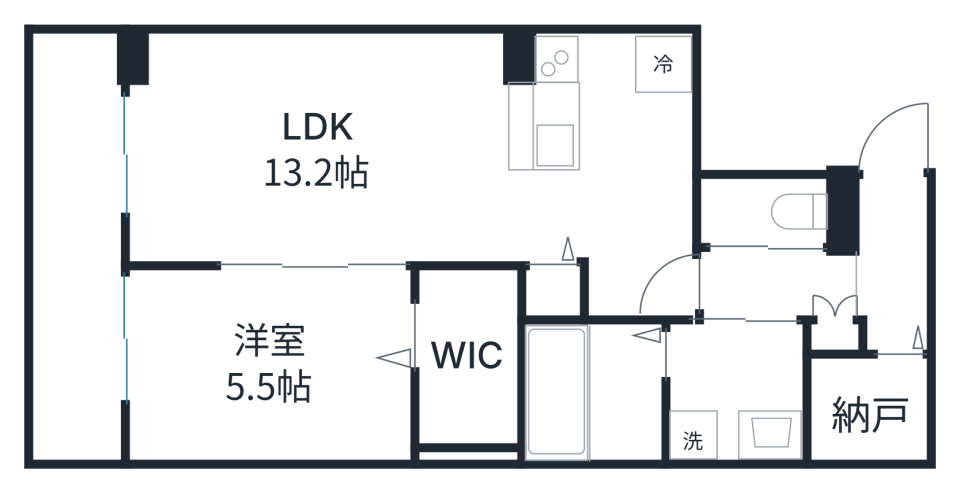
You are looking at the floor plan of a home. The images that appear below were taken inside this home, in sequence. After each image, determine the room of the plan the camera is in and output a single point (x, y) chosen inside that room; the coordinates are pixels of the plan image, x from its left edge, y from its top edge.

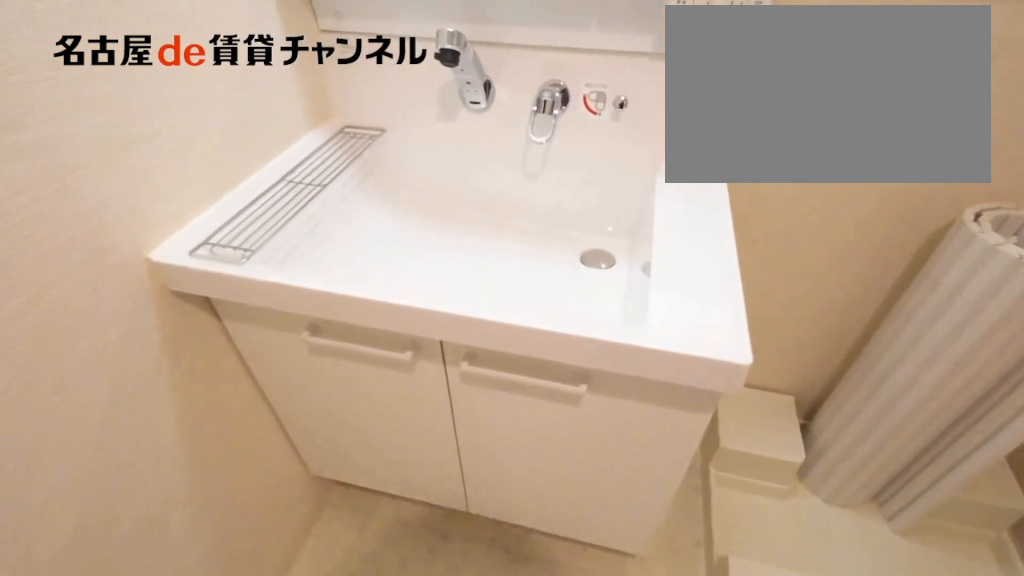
(734, 389)
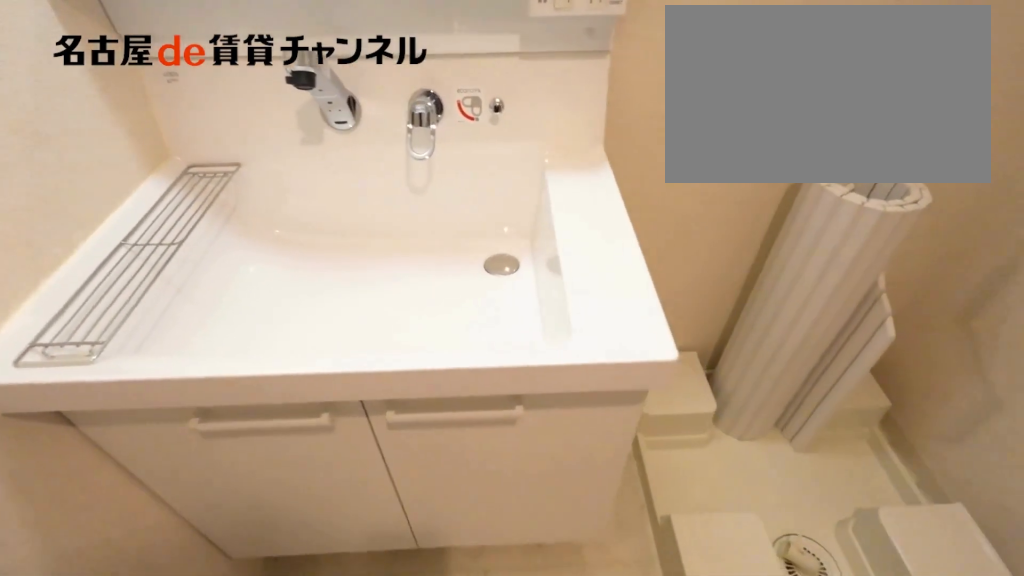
(734, 389)
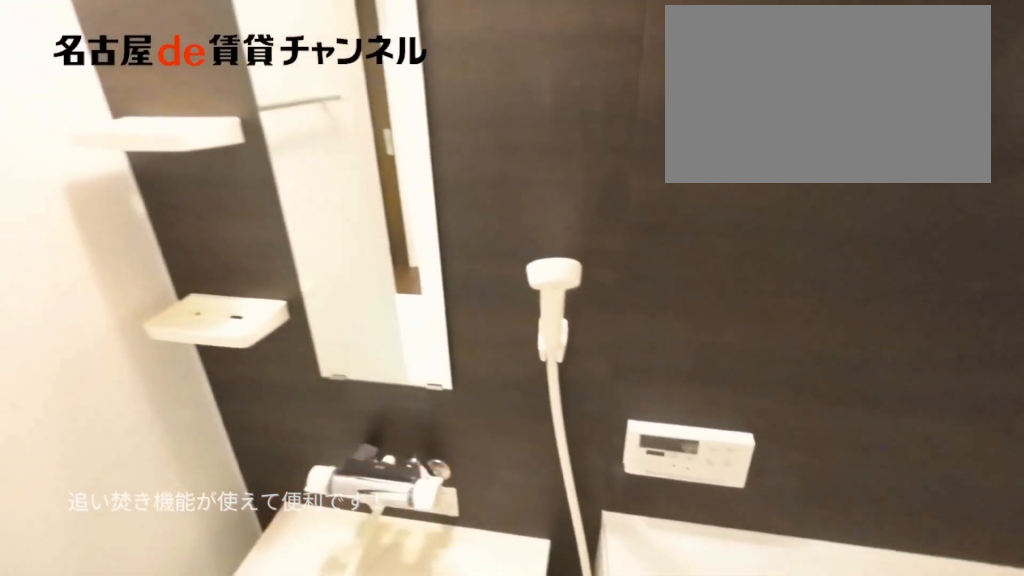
(591, 390)
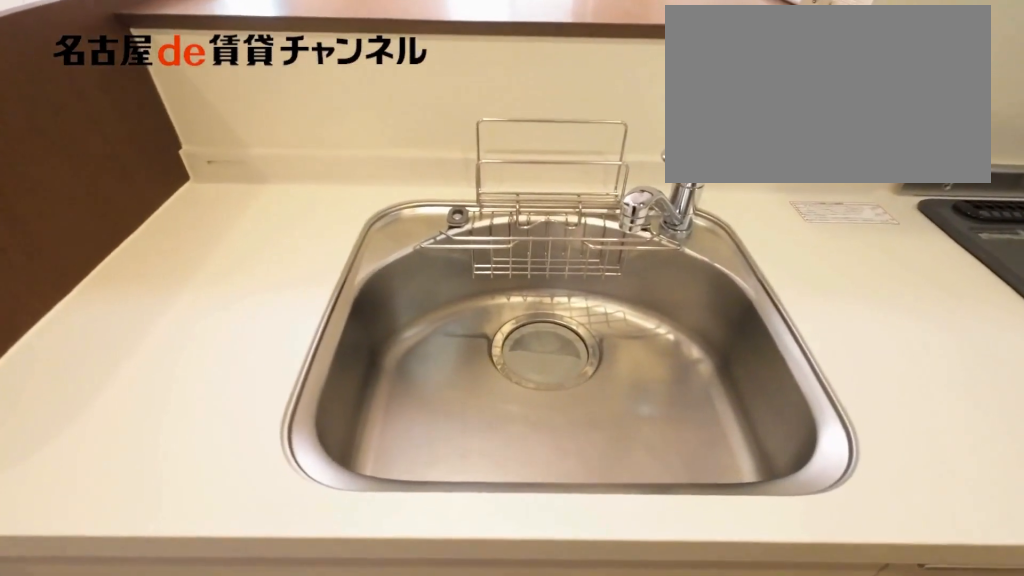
(548, 111)
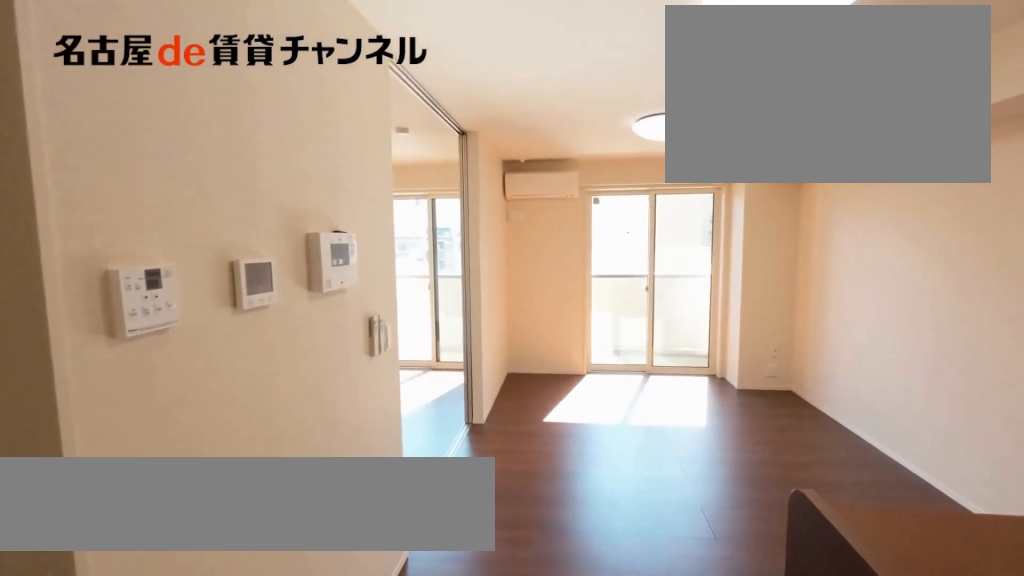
(371, 158)
